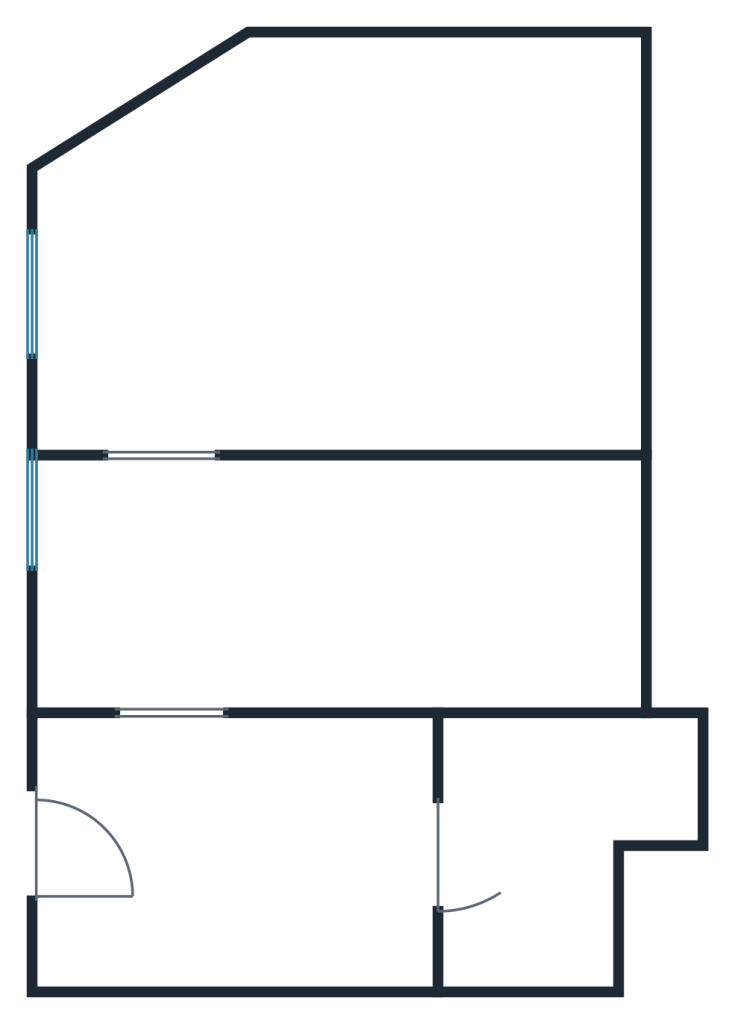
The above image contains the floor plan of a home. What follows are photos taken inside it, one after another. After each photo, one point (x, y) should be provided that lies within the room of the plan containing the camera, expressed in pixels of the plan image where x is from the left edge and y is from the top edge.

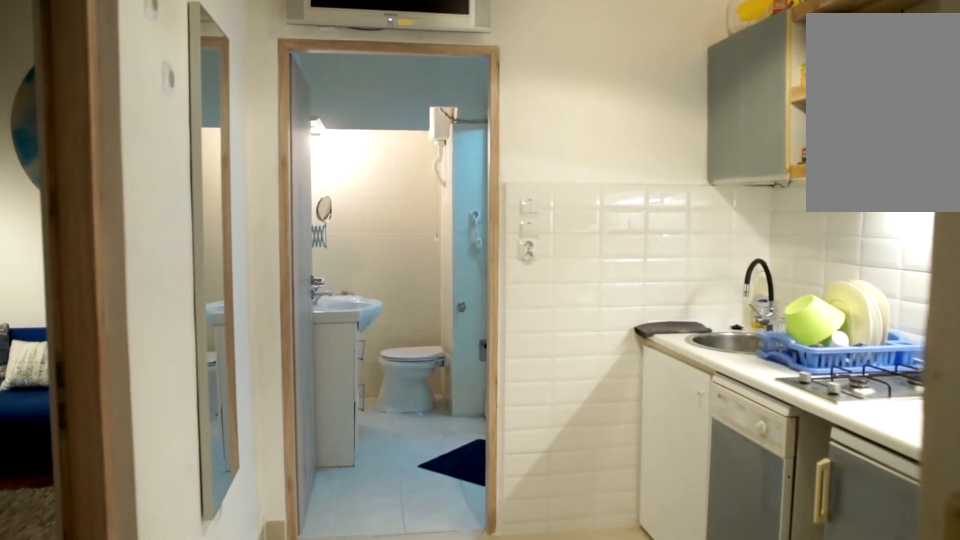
(209, 840)
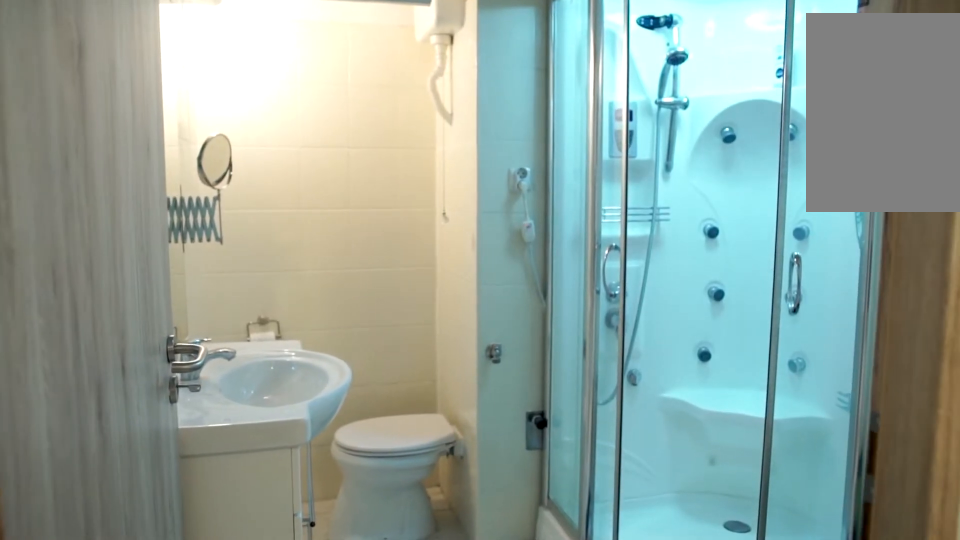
(539, 854)
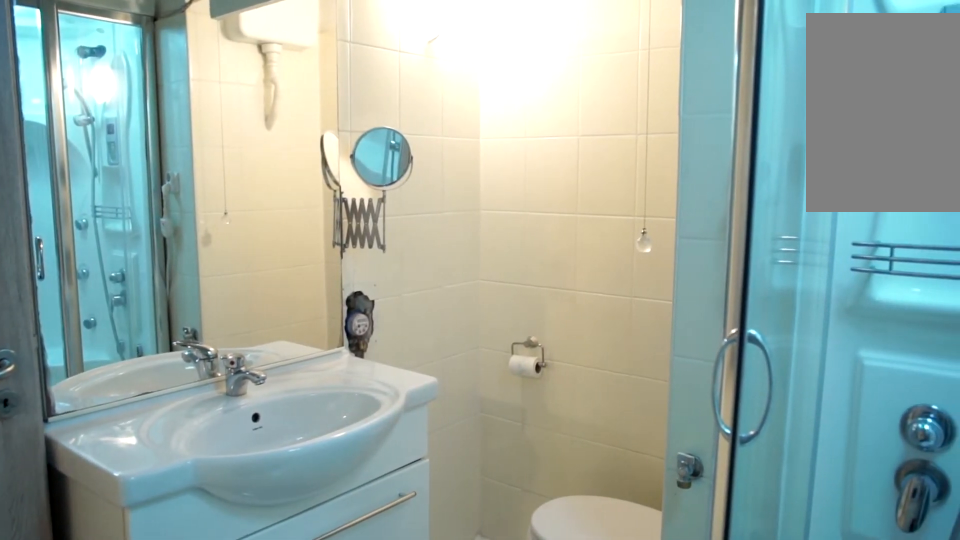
(540, 852)
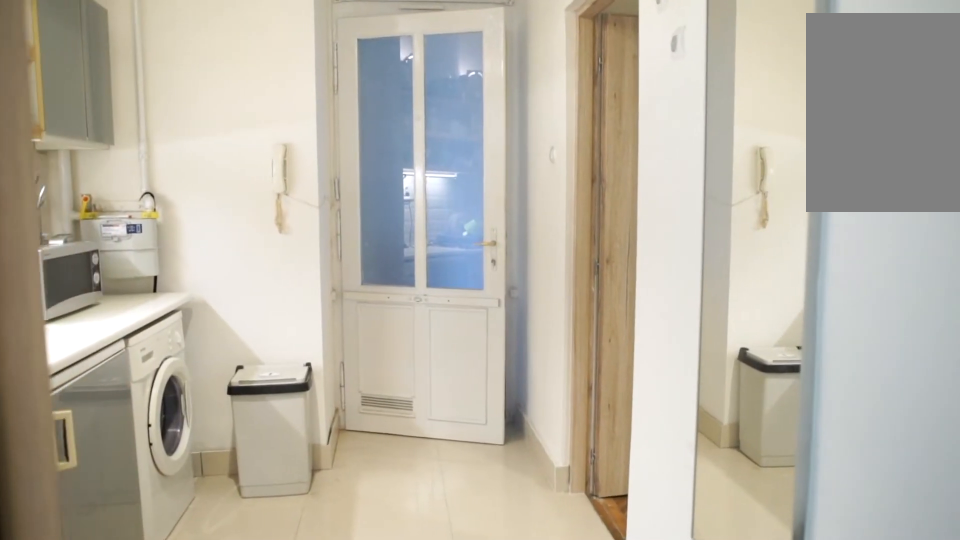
(269, 848)
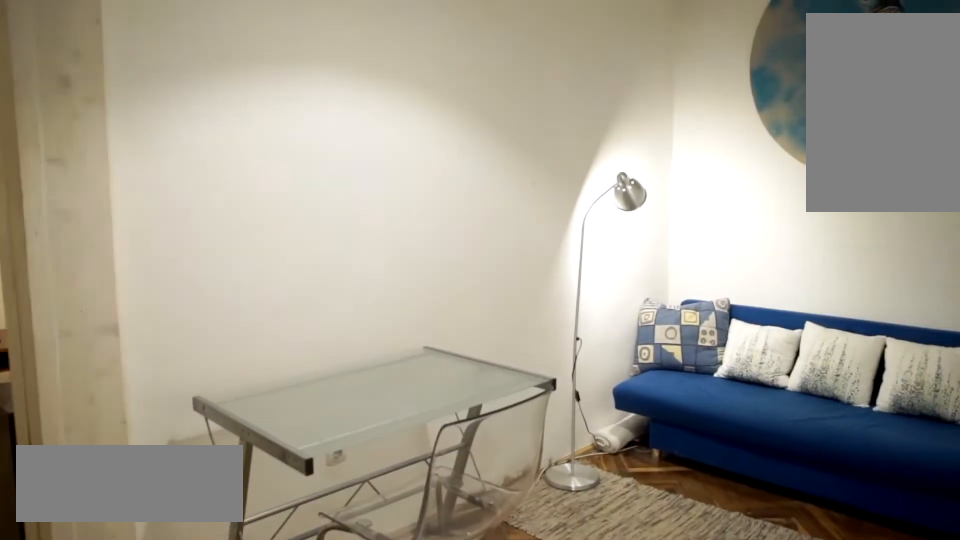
(330, 584)
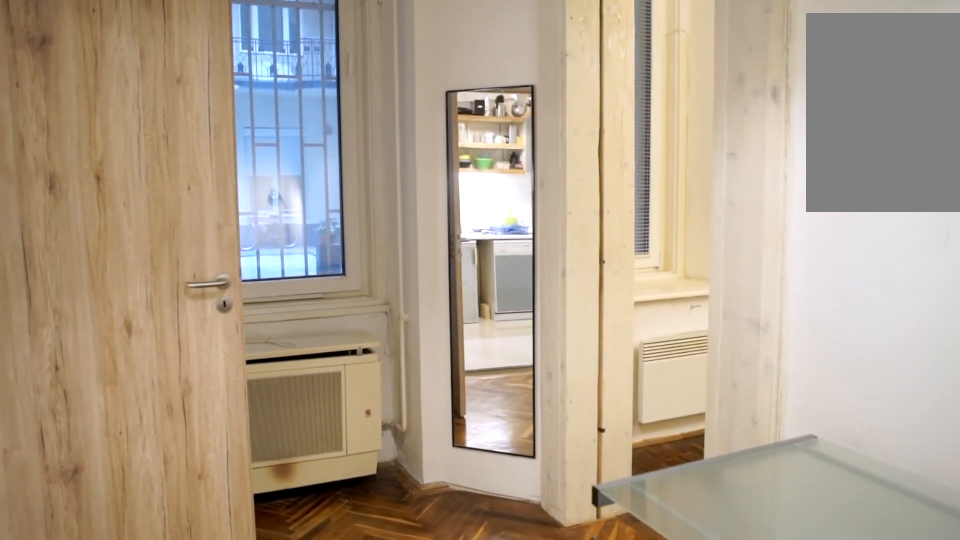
(330, 584)
